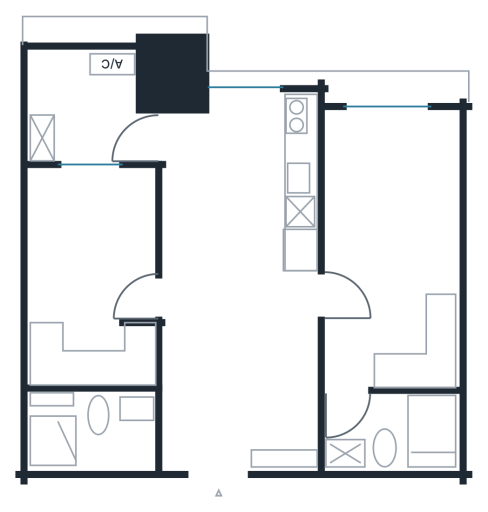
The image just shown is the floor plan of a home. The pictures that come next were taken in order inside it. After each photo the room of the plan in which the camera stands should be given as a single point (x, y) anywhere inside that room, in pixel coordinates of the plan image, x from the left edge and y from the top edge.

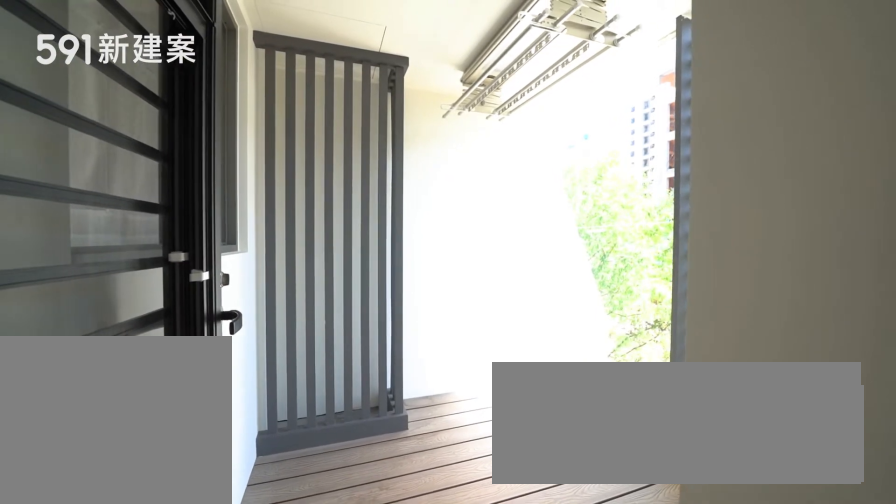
(92, 101)
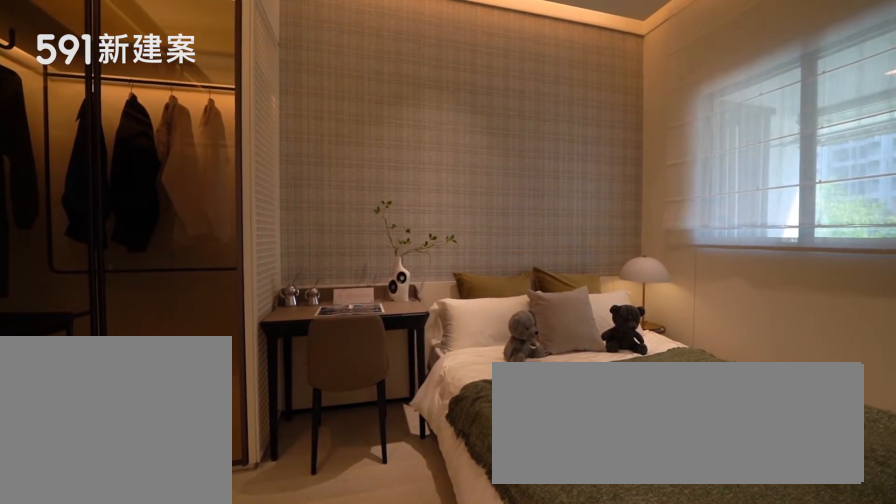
(89, 275)
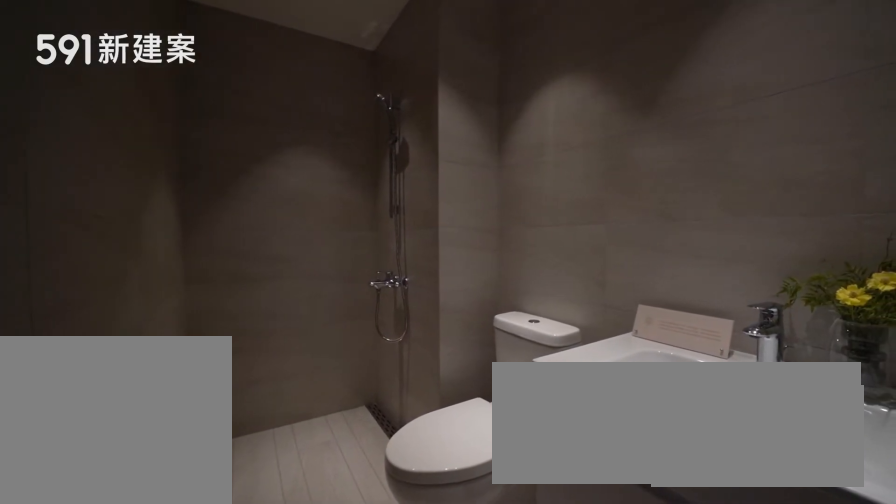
(91, 433)
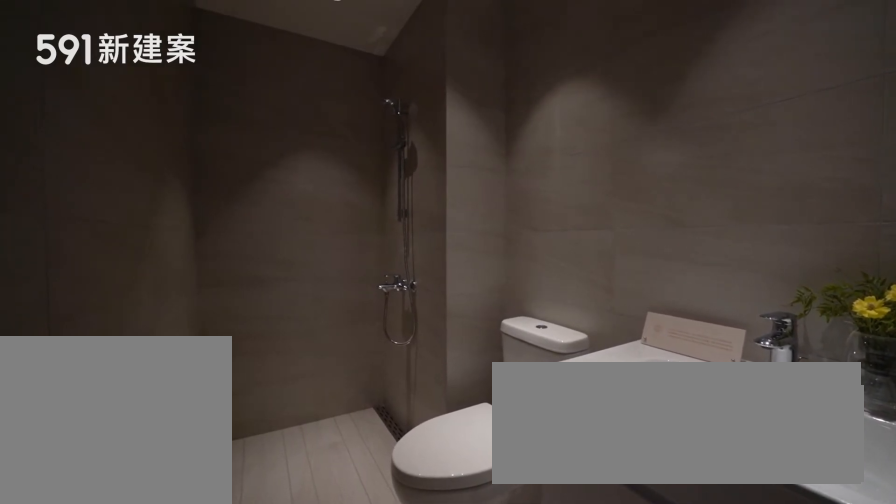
(91, 433)
